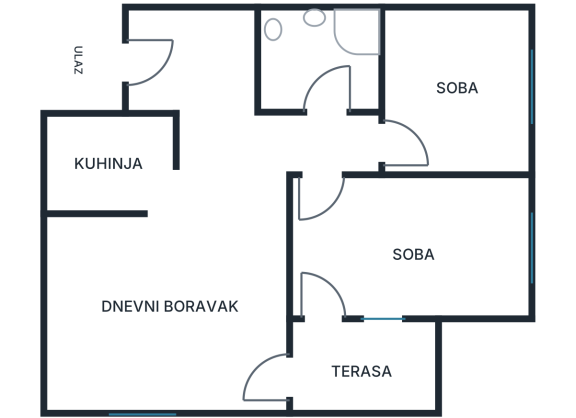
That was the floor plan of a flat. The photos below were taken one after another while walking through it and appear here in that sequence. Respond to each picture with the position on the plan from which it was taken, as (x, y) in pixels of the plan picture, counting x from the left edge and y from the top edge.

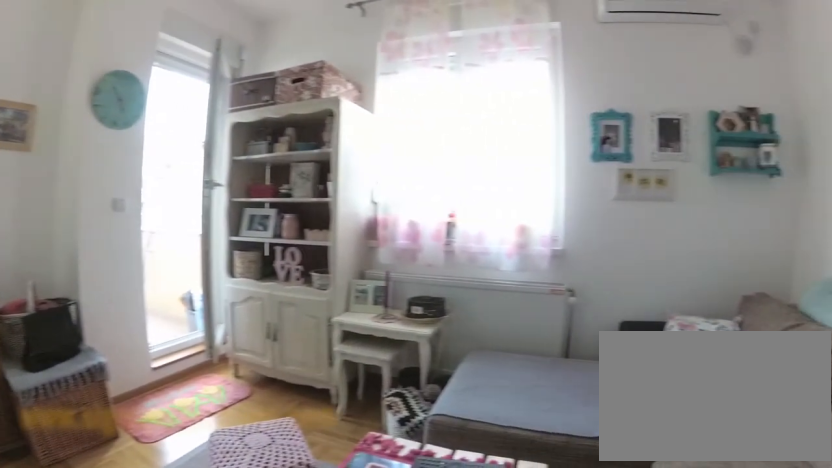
(92, 285)
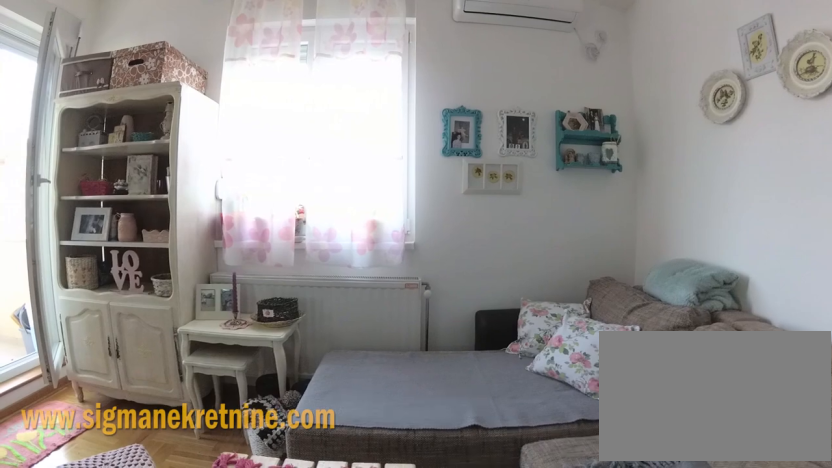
(103, 283)
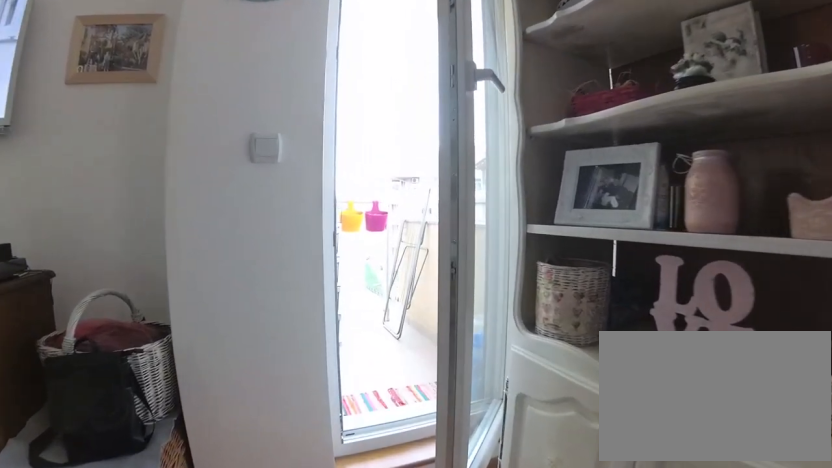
(186, 356)
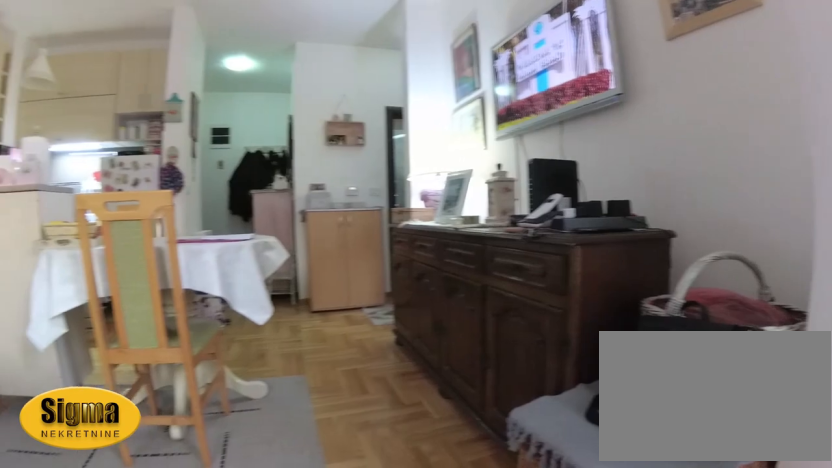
(232, 384)
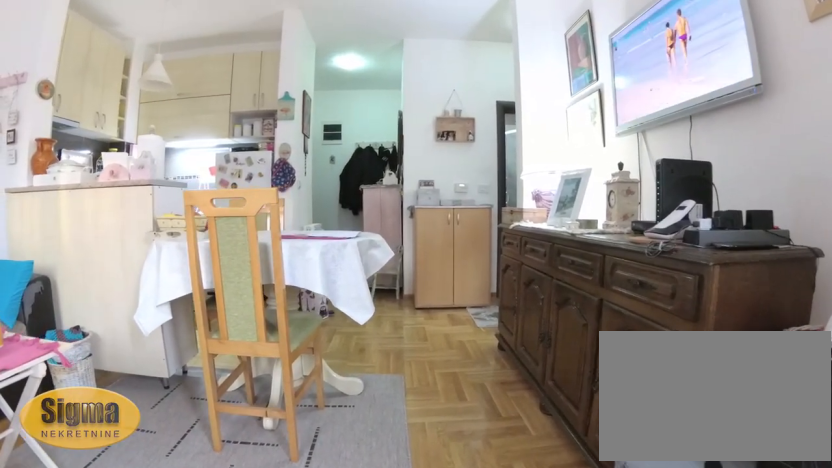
(244, 386)
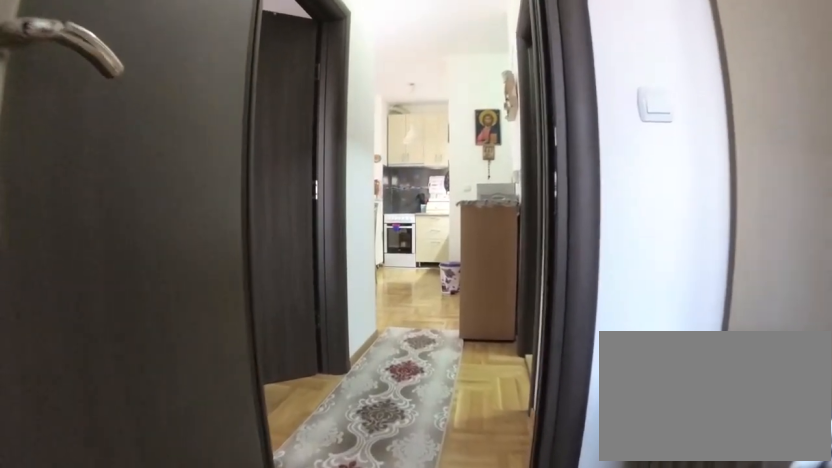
(470, 140)
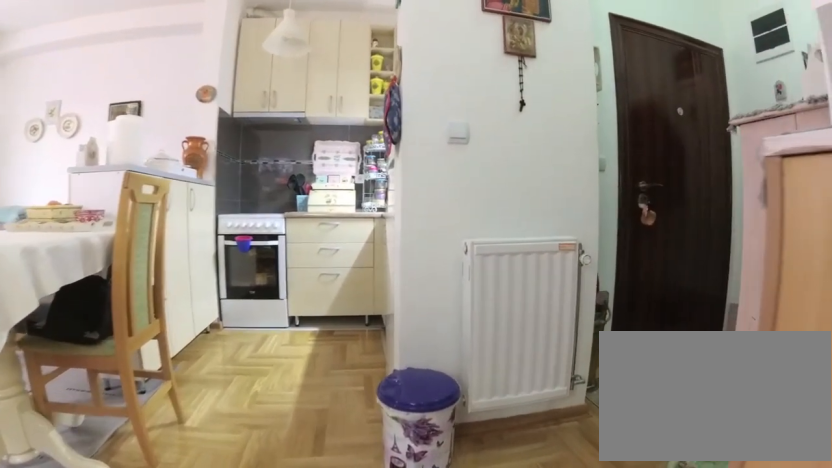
(271, 148)
